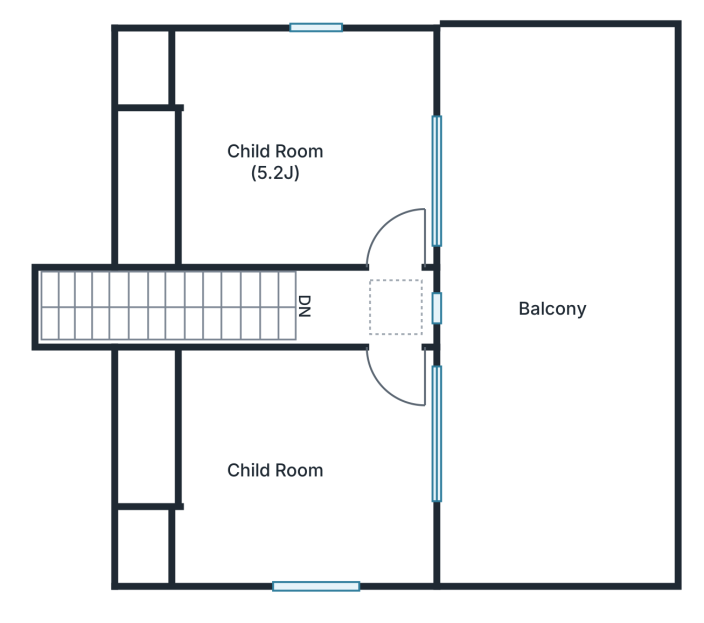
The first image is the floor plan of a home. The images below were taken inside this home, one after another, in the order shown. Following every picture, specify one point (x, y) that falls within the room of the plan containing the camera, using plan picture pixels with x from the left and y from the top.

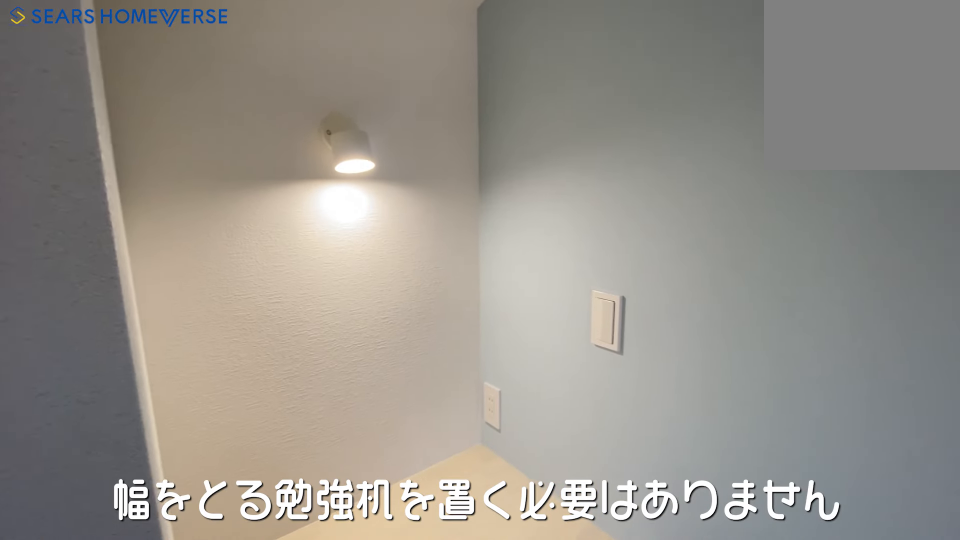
(291, 159)
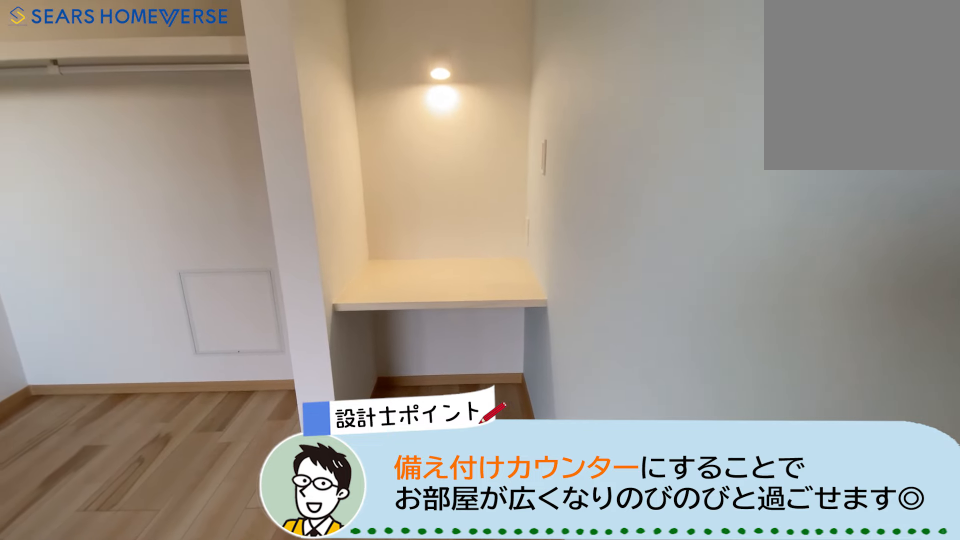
(291, 159)
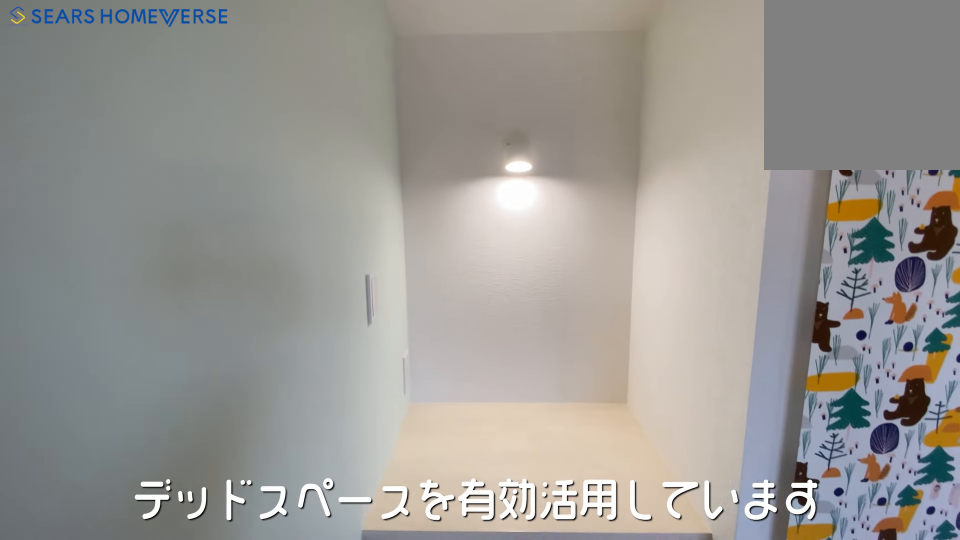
(300, 449)
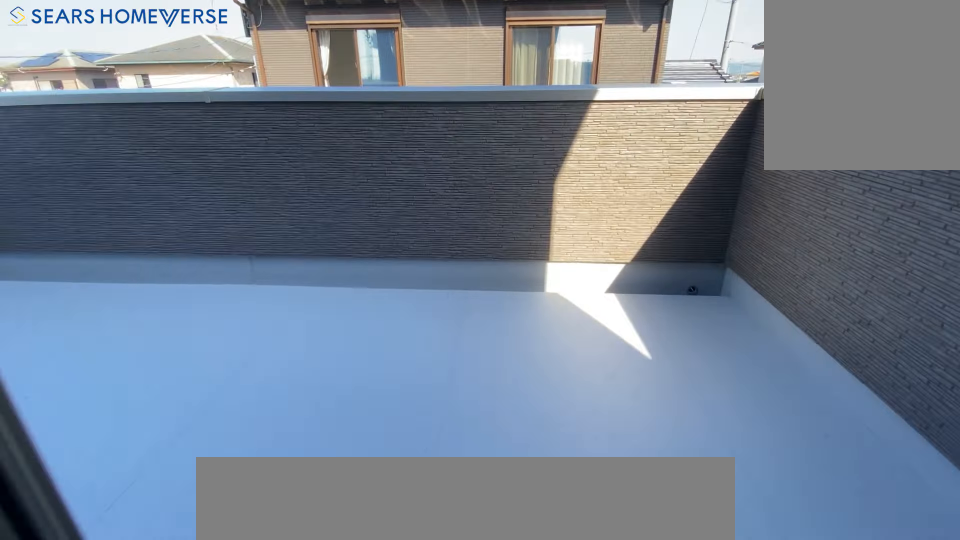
(554, 311)
